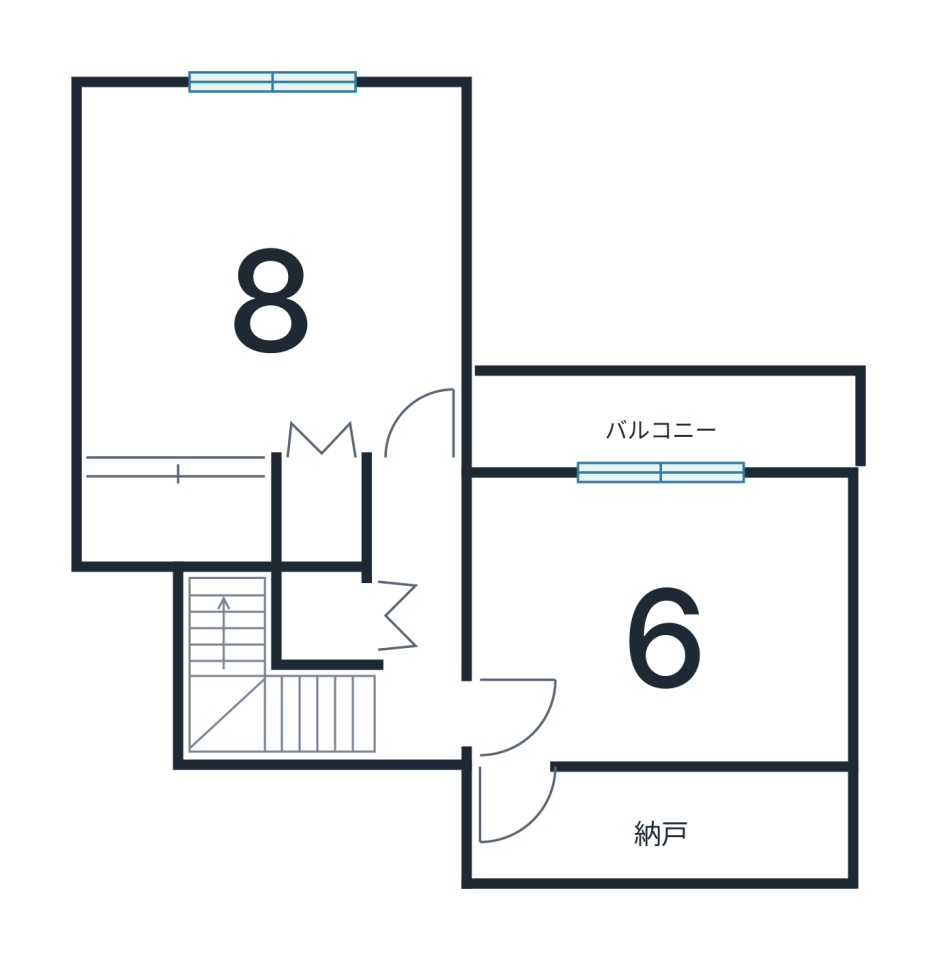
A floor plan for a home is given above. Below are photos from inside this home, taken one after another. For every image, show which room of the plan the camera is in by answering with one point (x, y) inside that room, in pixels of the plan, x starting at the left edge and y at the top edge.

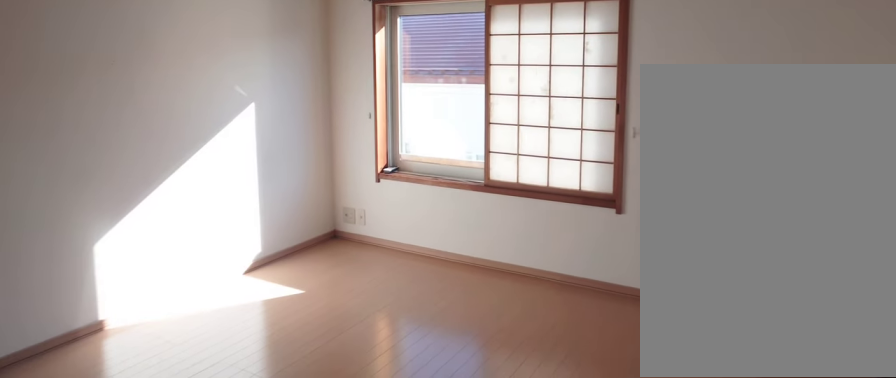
(261, 323)
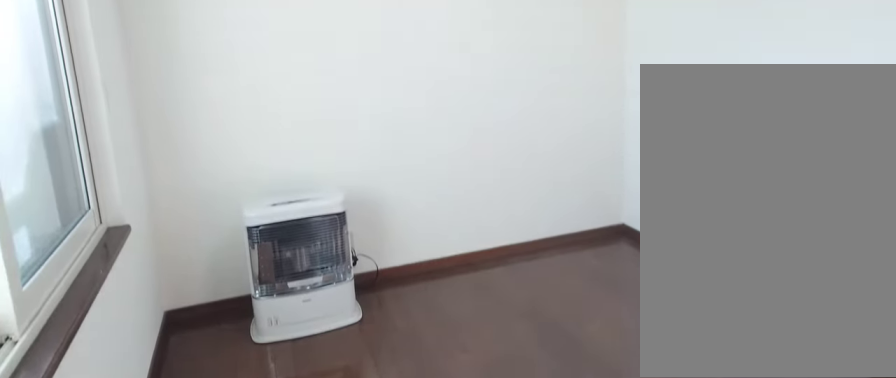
(654, 594)
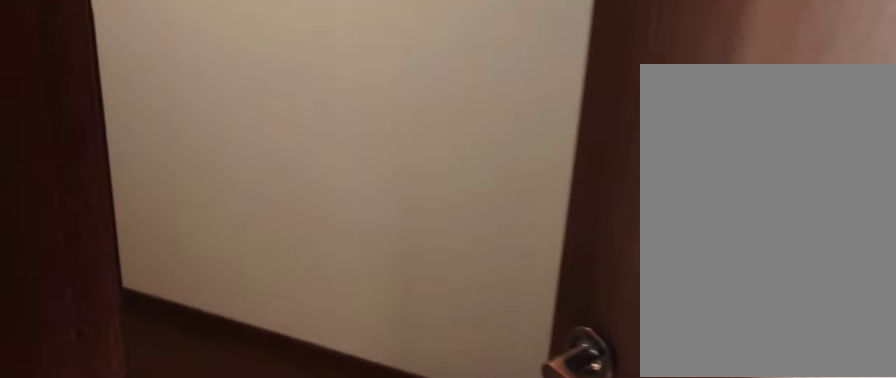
(651, 837)
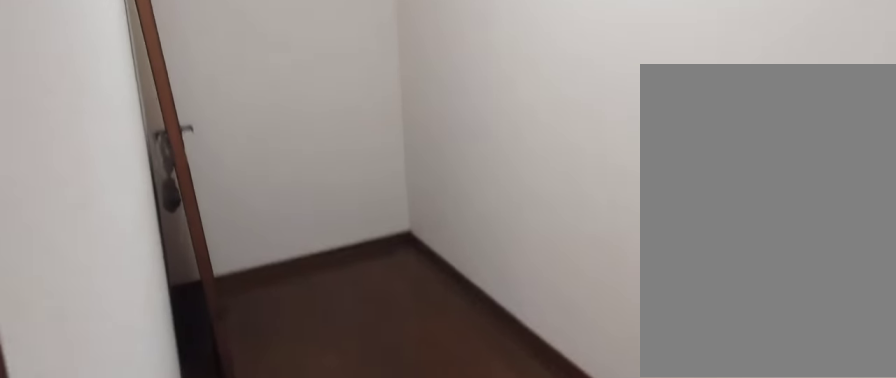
(651, 837)
